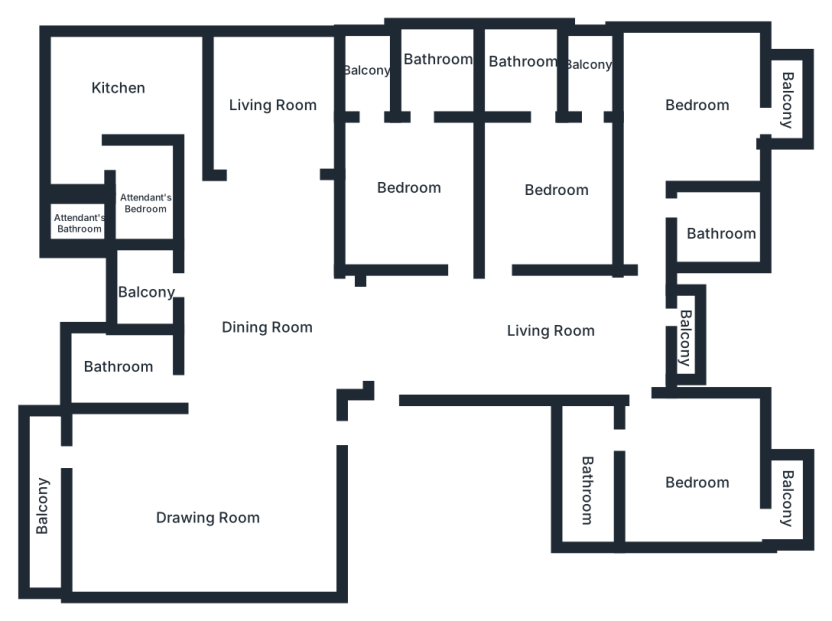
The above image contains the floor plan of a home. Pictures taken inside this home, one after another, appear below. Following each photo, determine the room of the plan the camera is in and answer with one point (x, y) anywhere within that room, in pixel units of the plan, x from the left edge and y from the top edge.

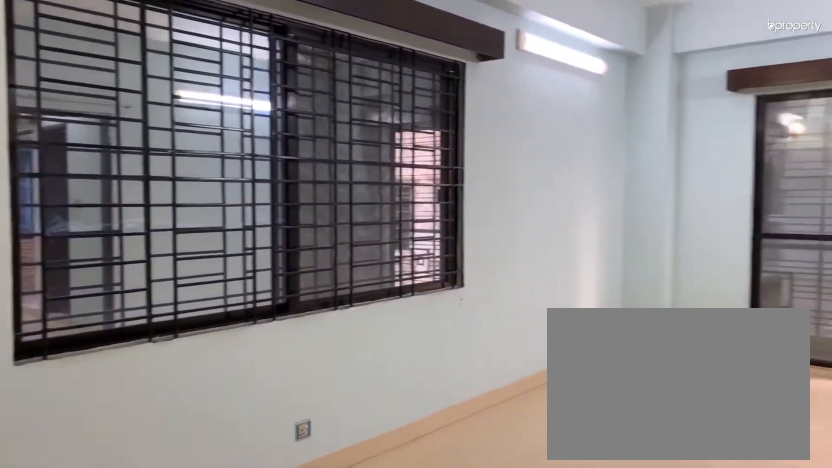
(208, 496)
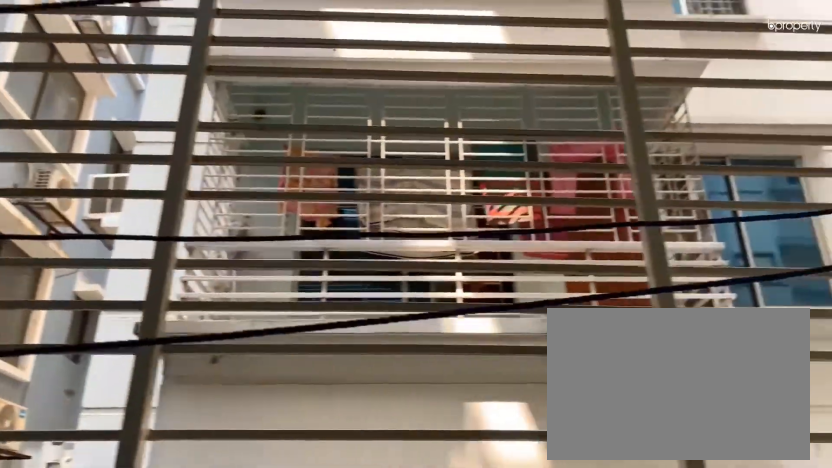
(39, 508)
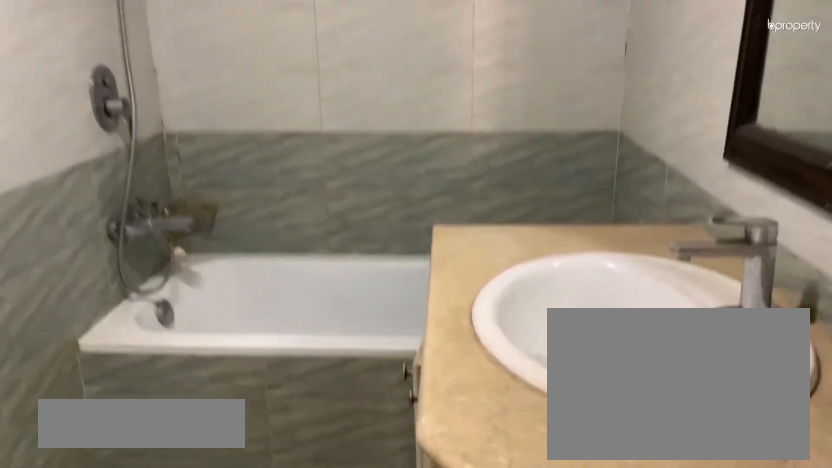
(130, 370)
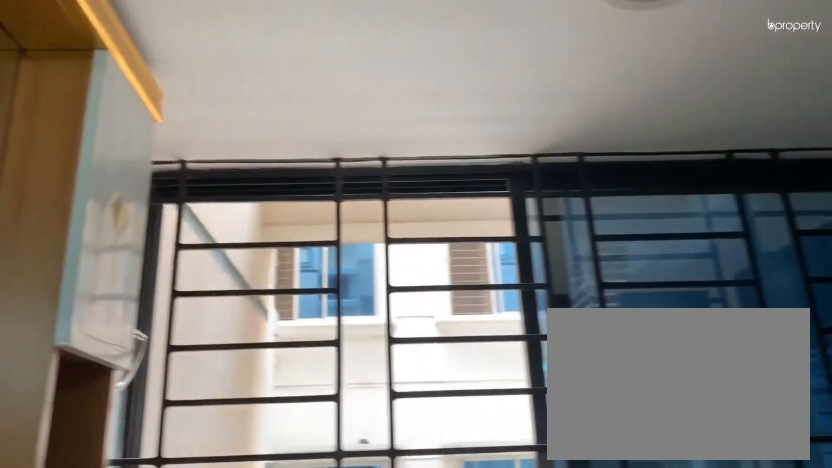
(141, 290)
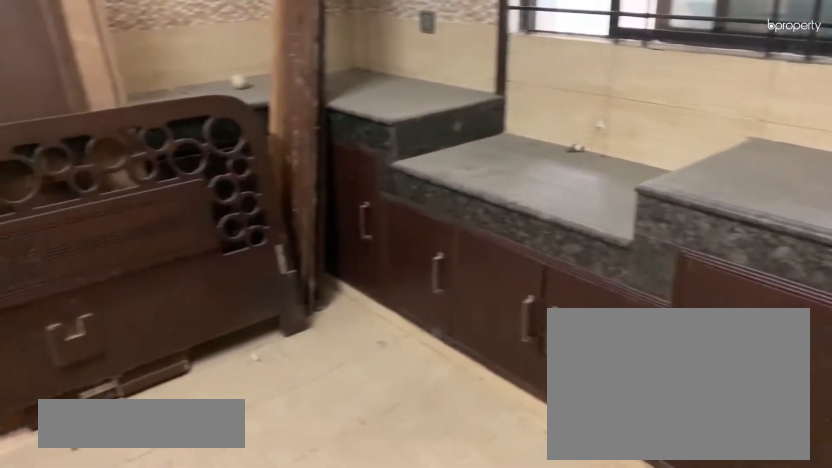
(114, 81)
